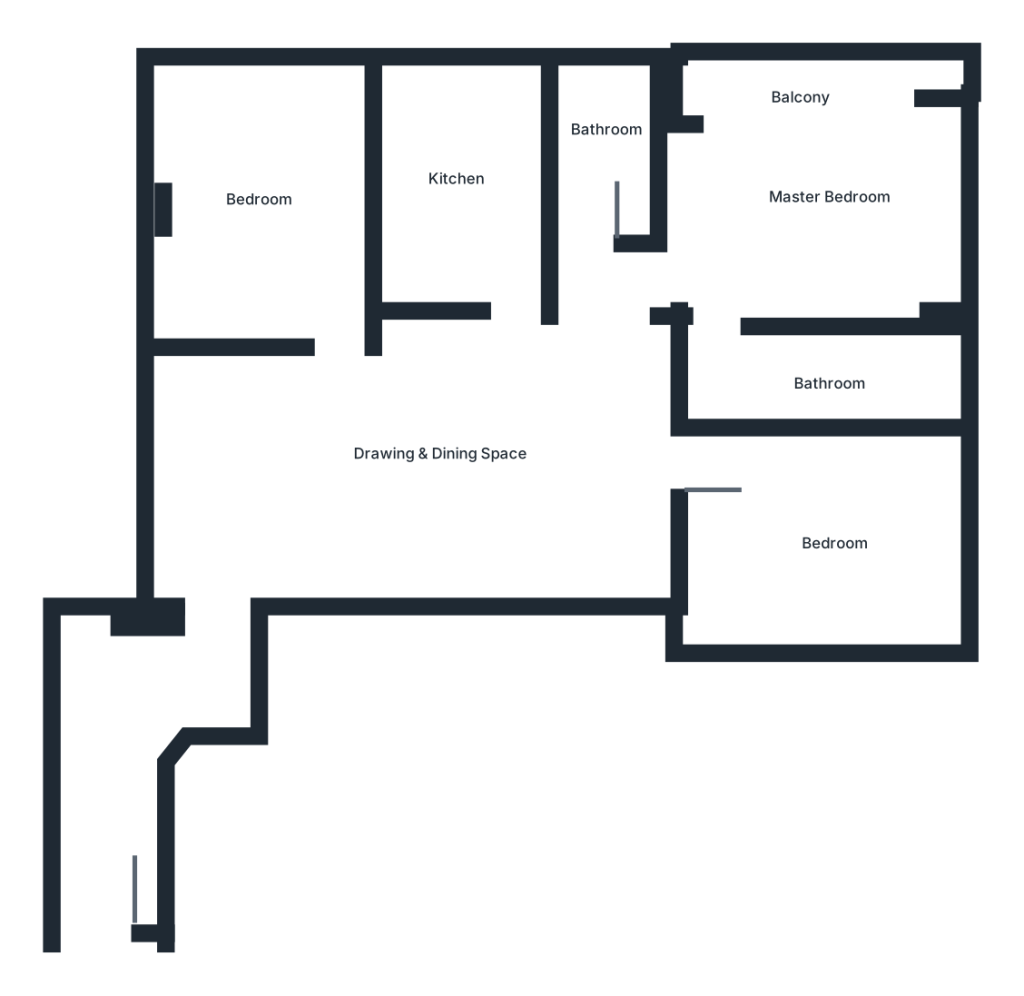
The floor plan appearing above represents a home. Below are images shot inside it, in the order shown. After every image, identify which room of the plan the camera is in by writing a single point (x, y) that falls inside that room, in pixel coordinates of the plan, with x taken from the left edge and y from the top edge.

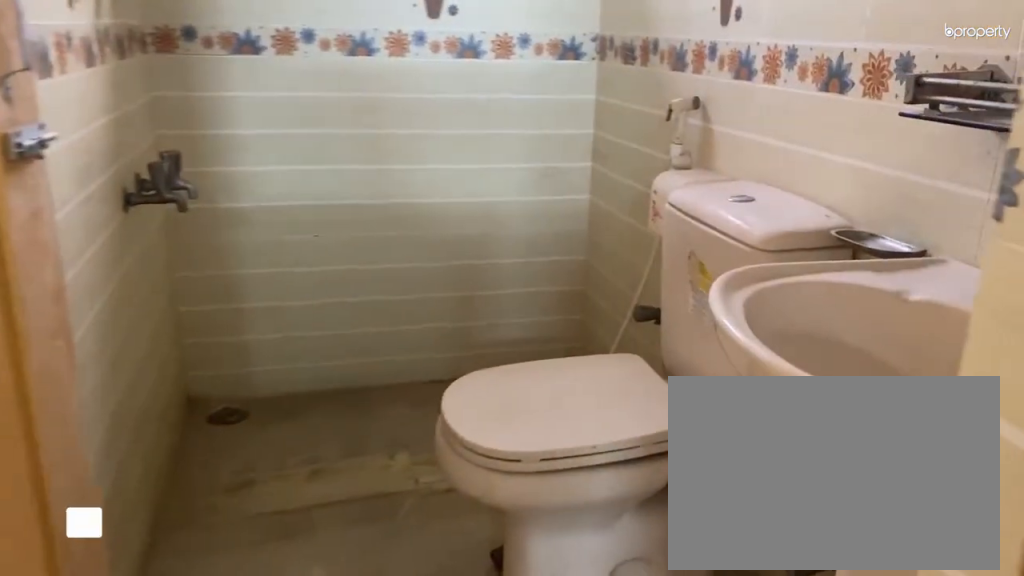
(595, 169)
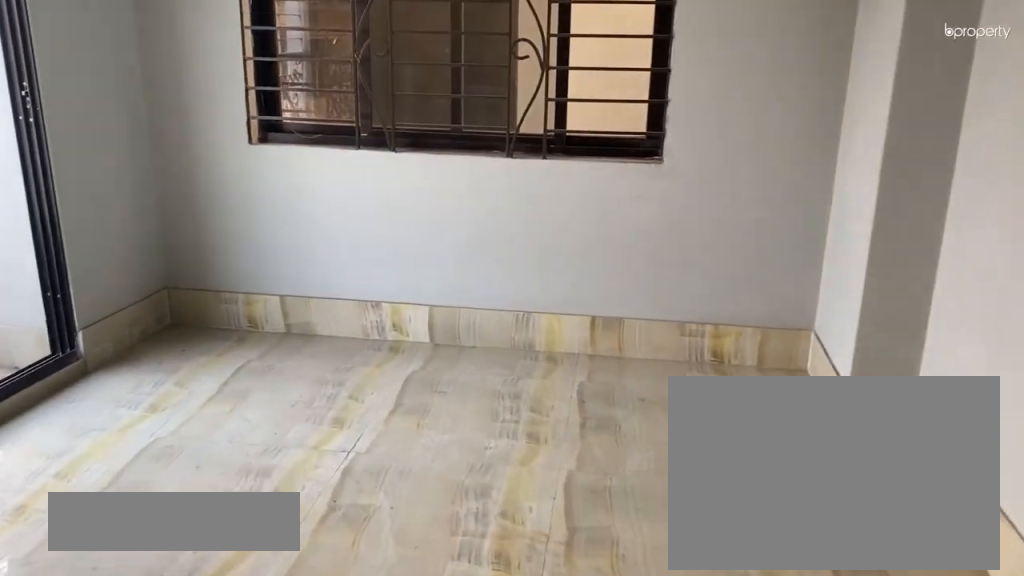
(809, 207)
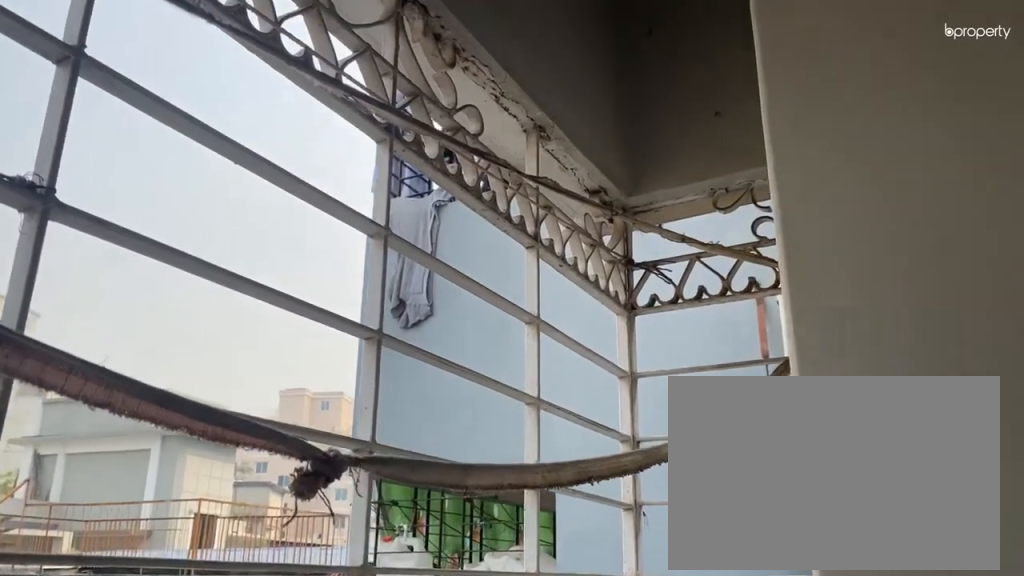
(782, 93)
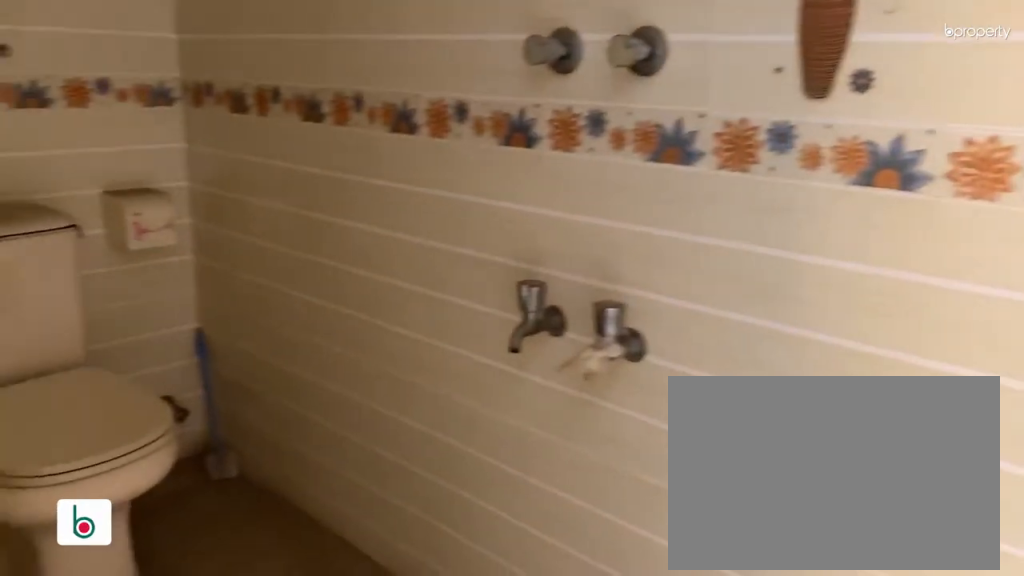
(817, 386)
